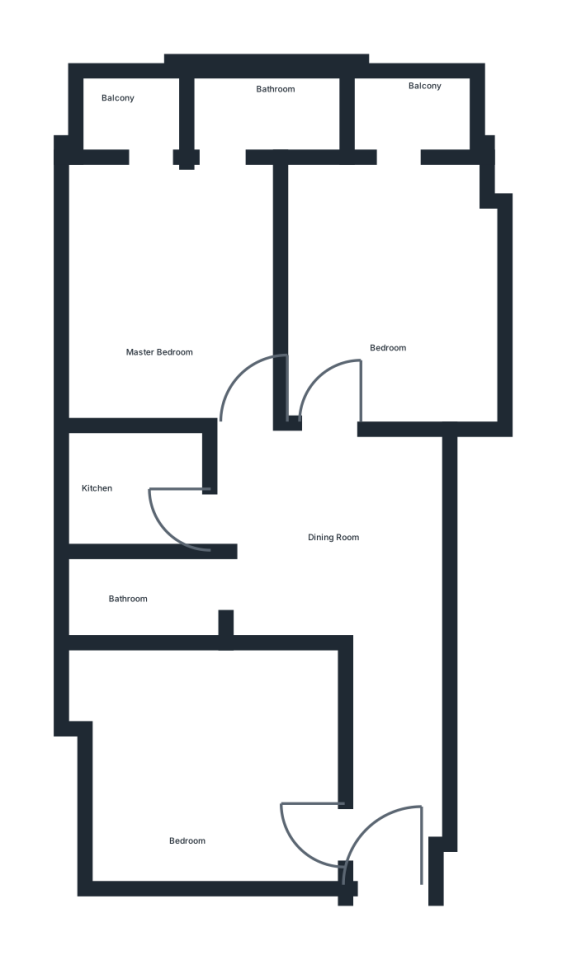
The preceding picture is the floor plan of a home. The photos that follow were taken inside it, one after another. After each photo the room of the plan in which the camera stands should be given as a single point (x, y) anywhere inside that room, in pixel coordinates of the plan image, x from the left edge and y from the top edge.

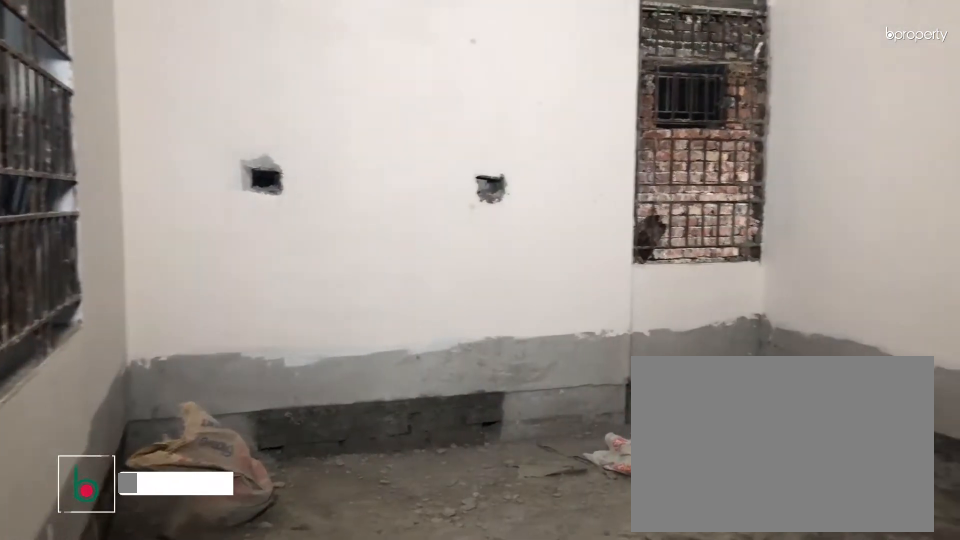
(192, 775)
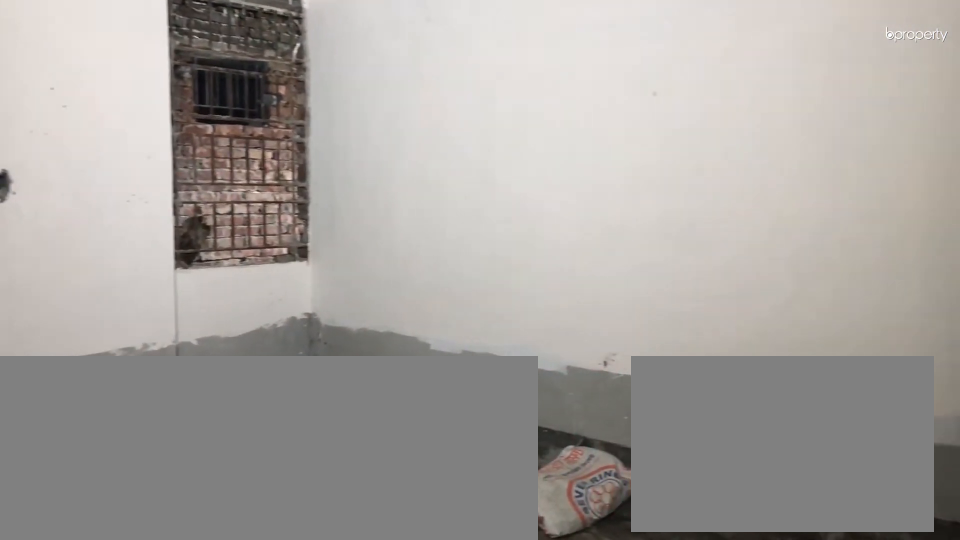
(192, 775)
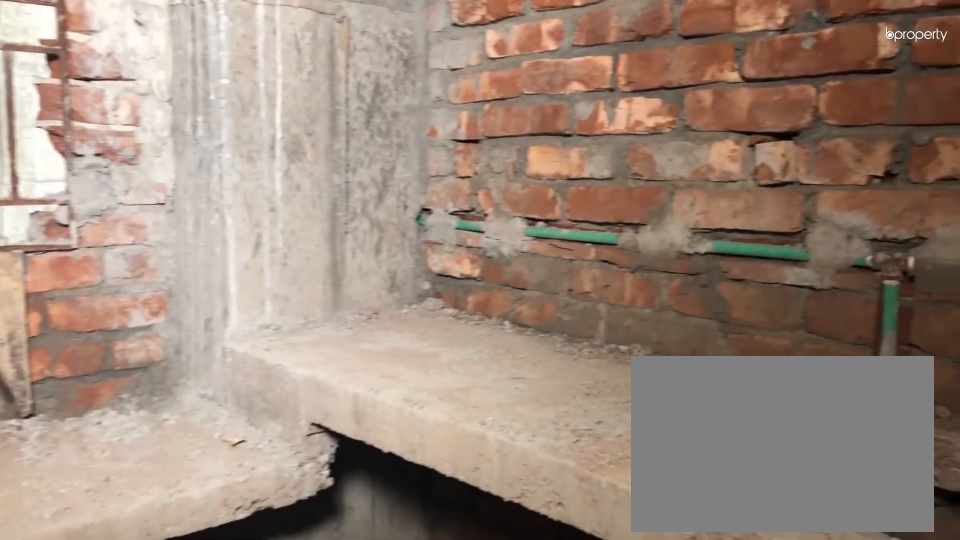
(118, 487)
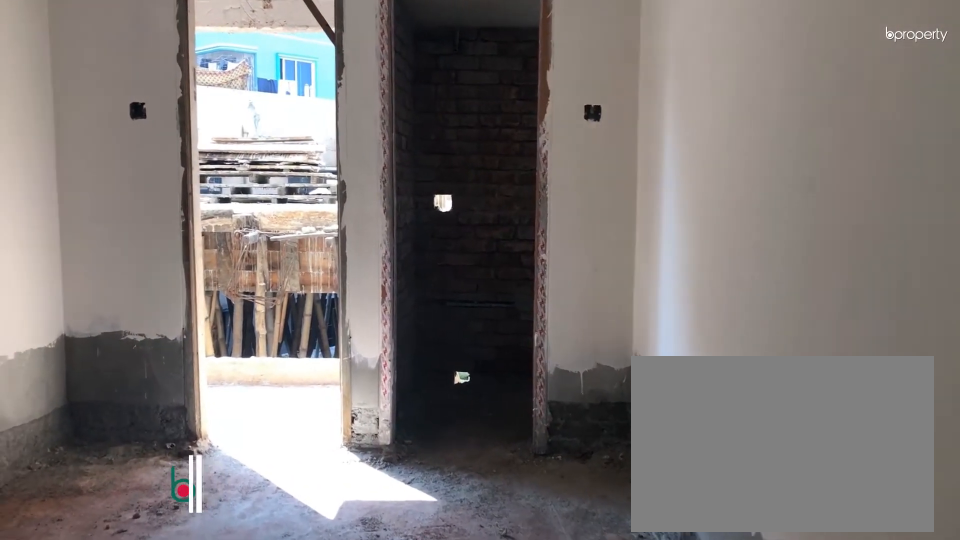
(168, 285)
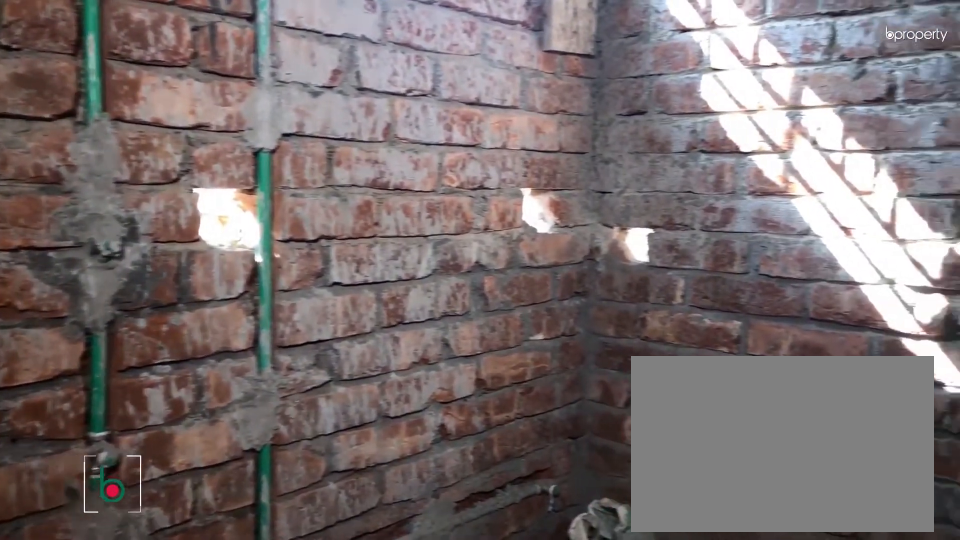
(265, 100)
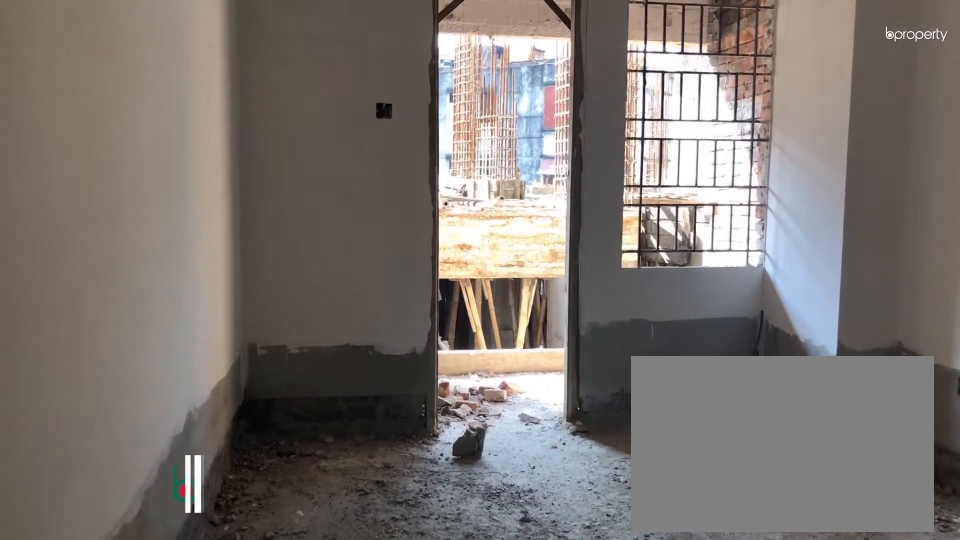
(375, 278)
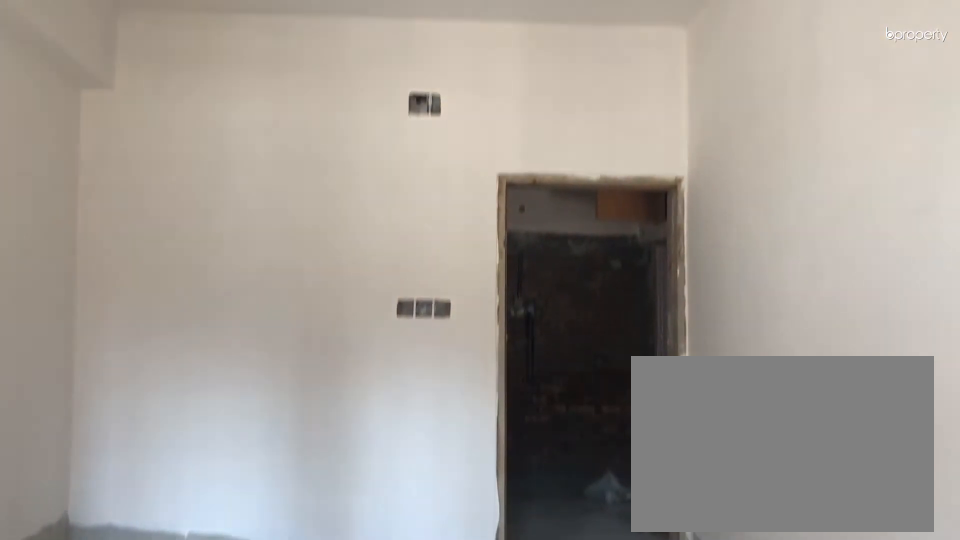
(376, 278)
